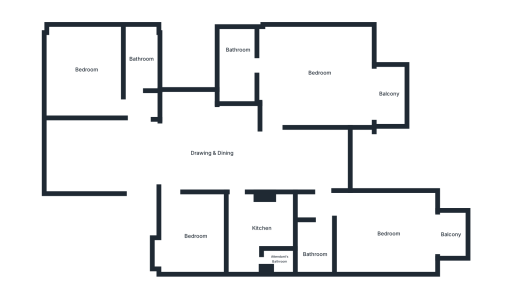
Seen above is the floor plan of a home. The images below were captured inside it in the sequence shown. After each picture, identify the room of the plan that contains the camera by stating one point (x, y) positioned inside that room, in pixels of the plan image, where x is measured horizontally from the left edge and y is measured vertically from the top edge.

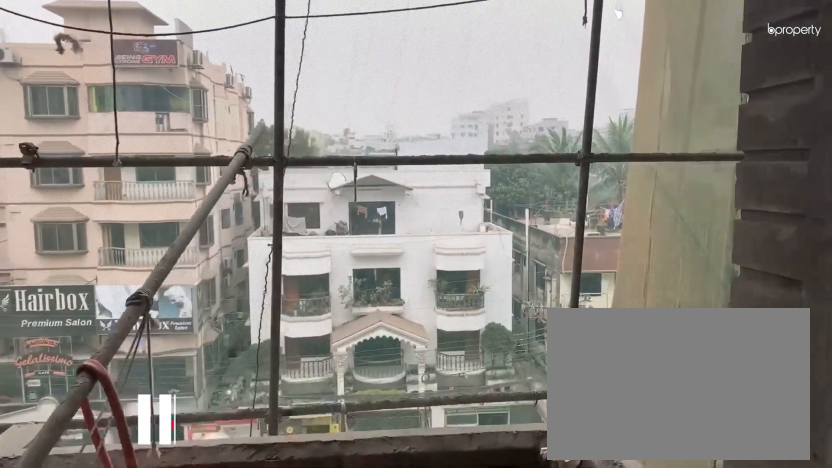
(386, 93)
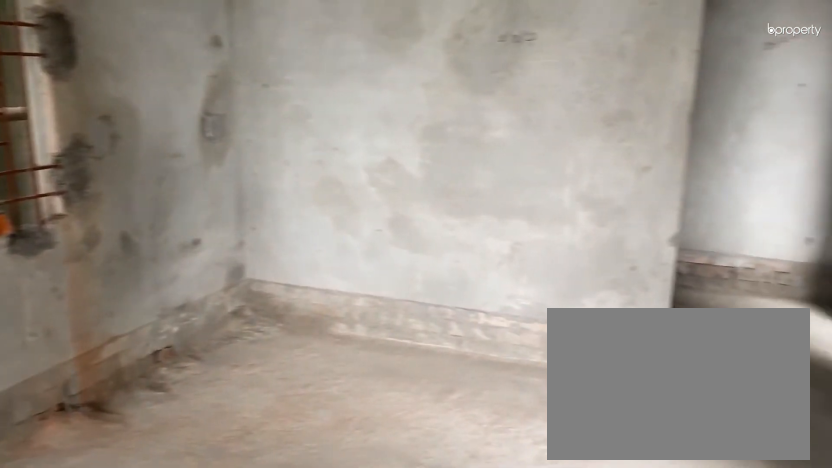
(388, 236)
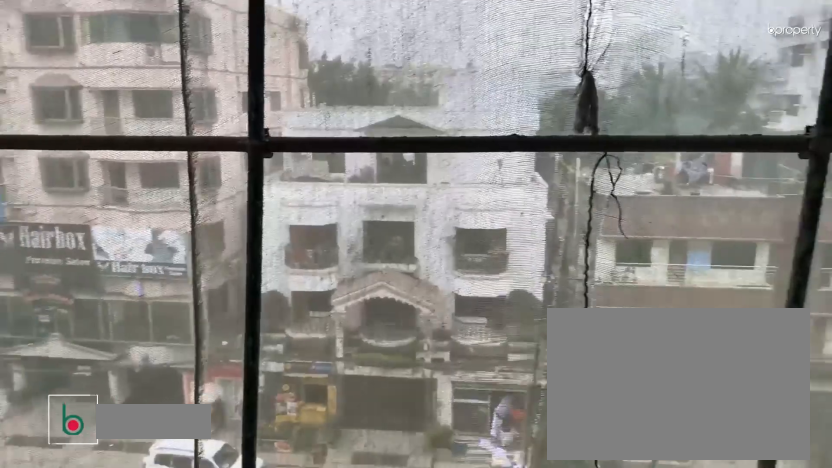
(449, 233)
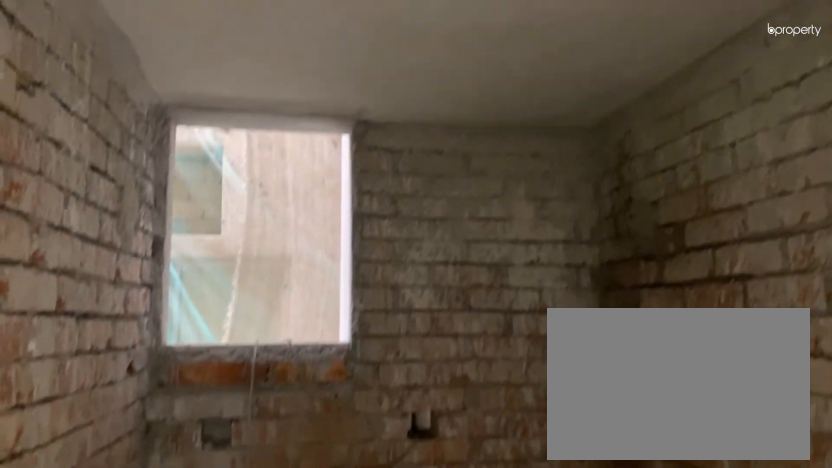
(313, 246)
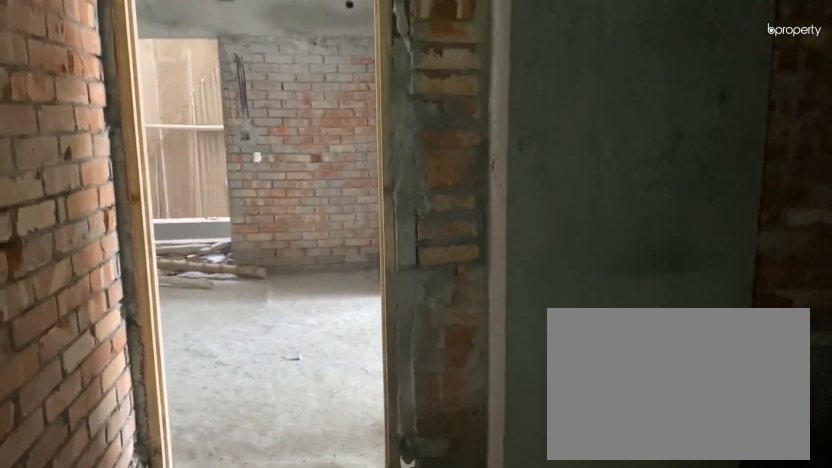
(260, 225)
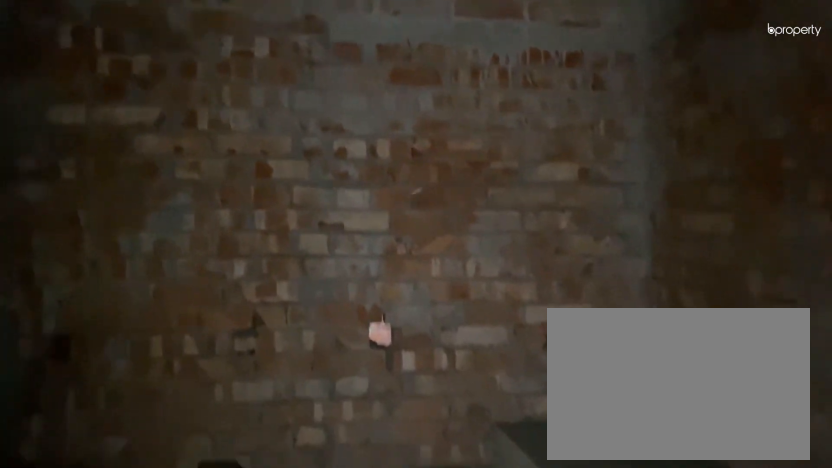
(260, 225)
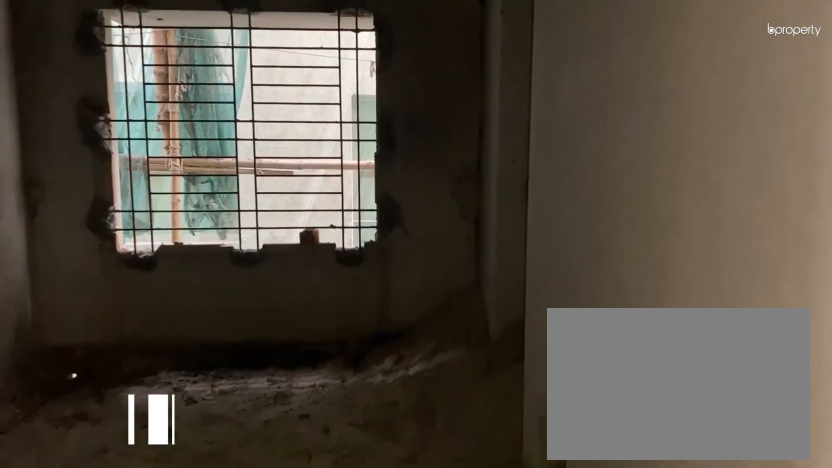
(193, 233)
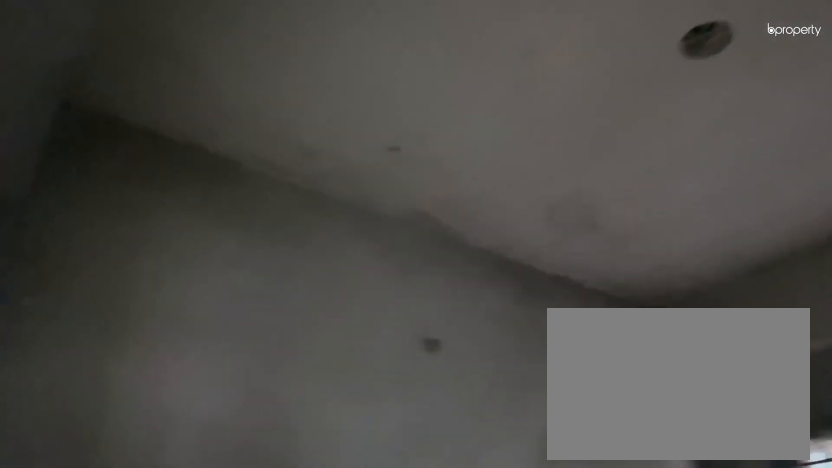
(193, 233)
